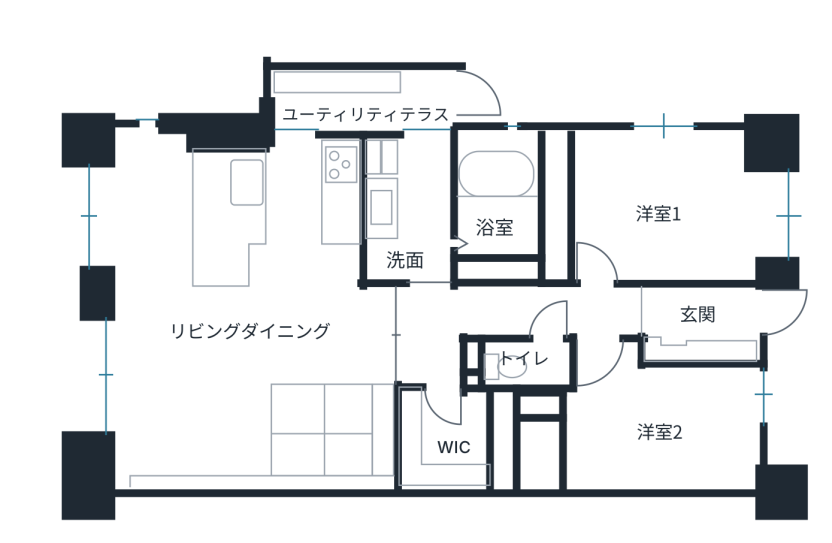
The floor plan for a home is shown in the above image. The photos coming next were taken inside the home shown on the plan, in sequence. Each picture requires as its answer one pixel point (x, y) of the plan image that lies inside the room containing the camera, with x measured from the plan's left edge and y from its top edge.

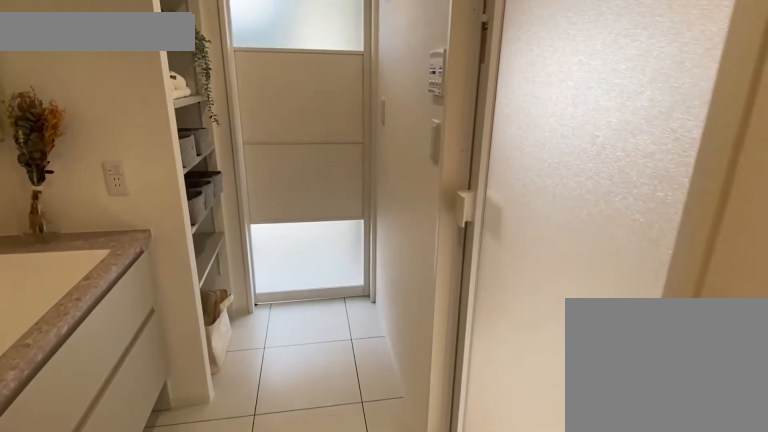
(402, 211)
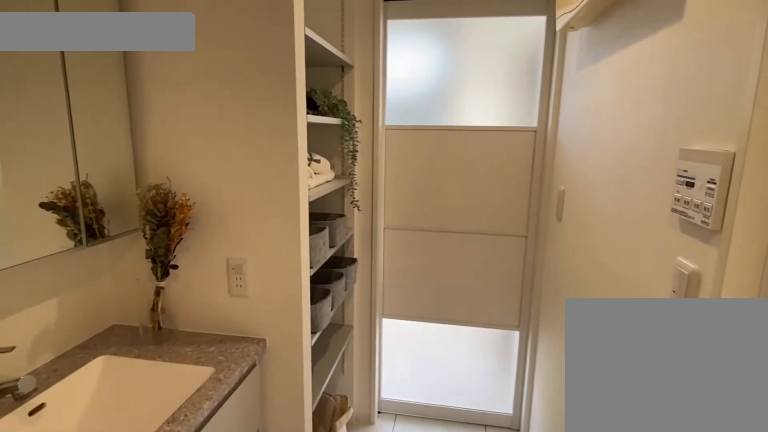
(402, 211)
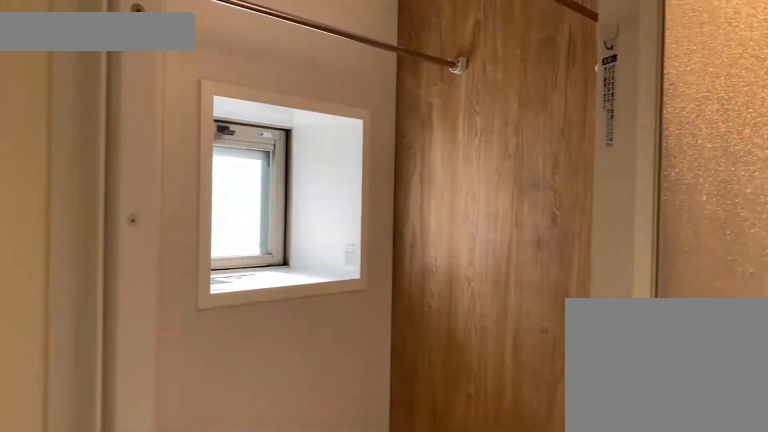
(497, 201)
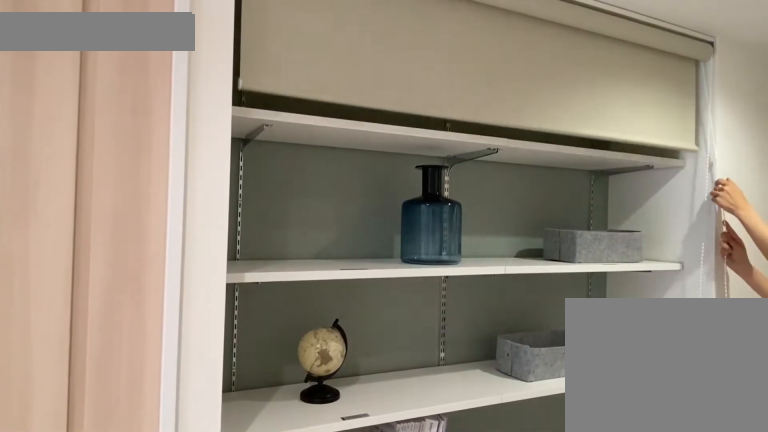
(517, 309)
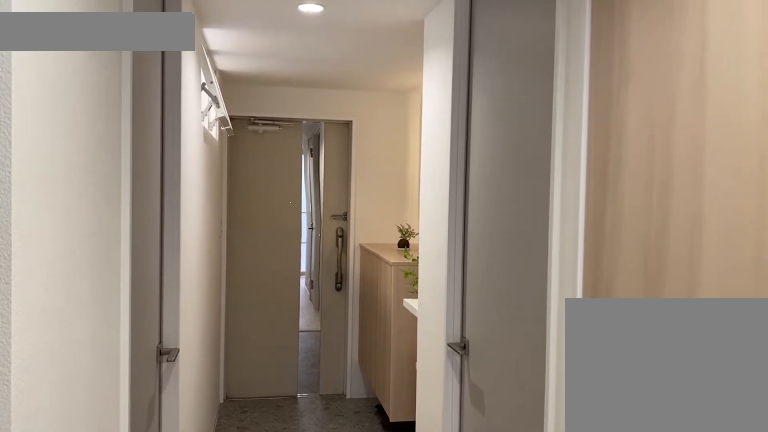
(517, 308)
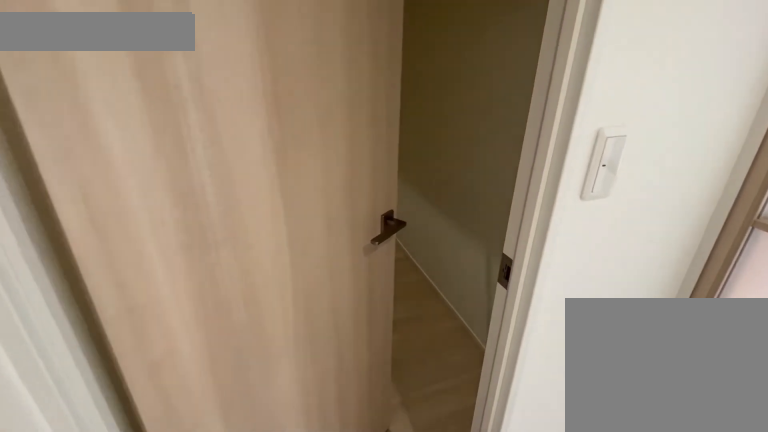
(459, 429)
